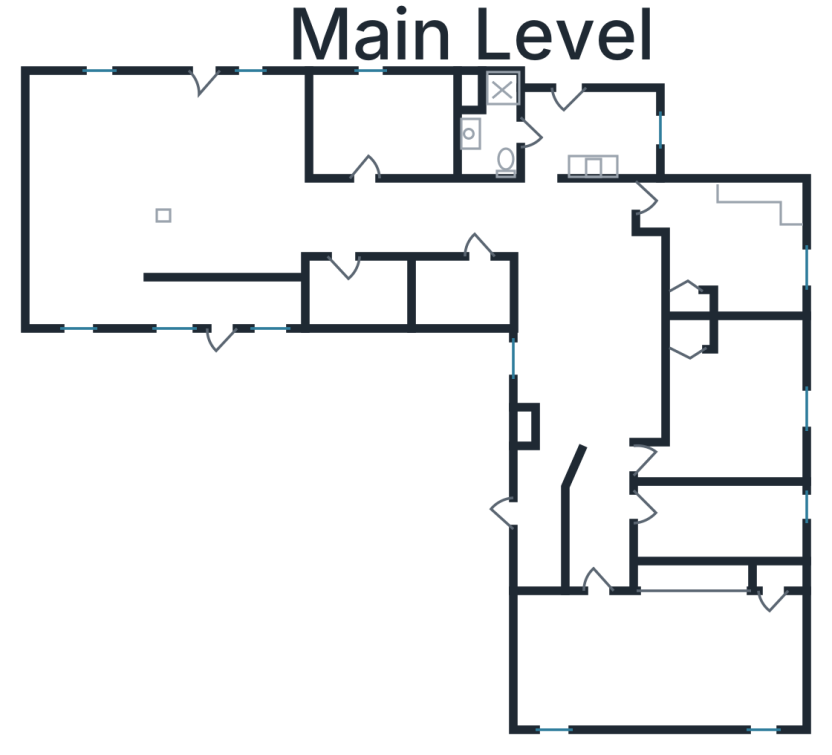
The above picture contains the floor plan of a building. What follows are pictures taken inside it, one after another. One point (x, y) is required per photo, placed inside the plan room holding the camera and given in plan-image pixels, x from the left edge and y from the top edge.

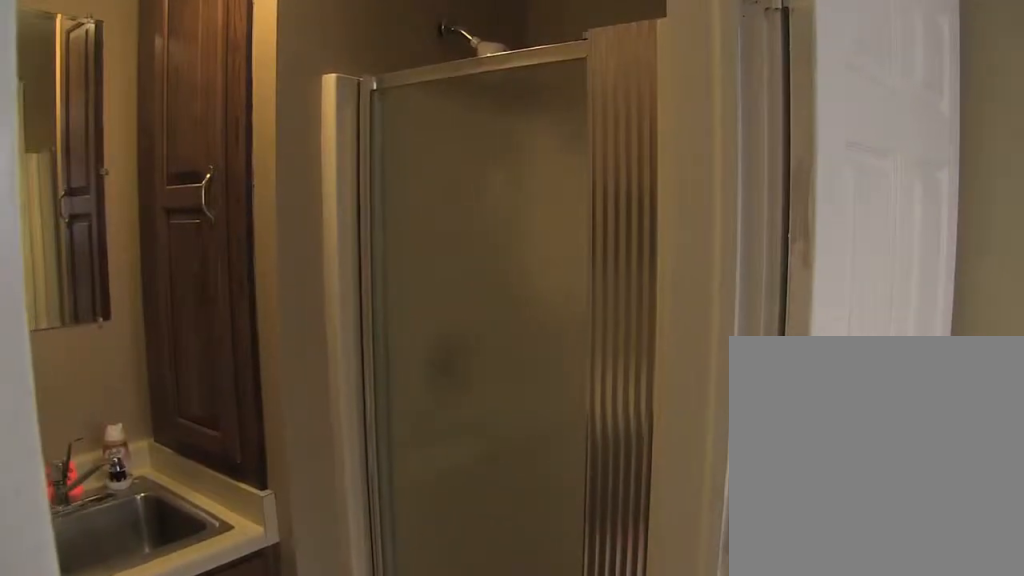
(489, 130)
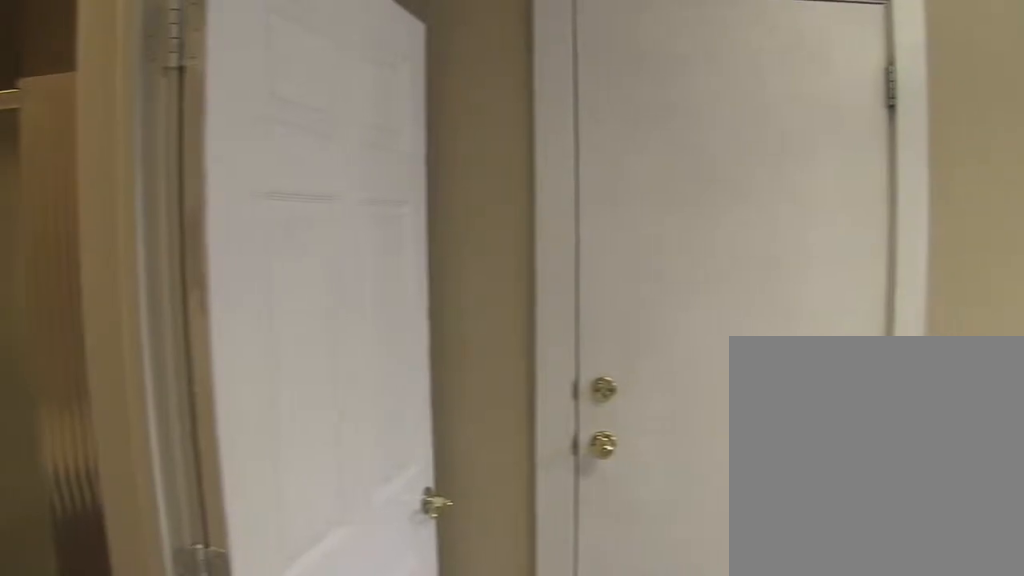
(589, 132)
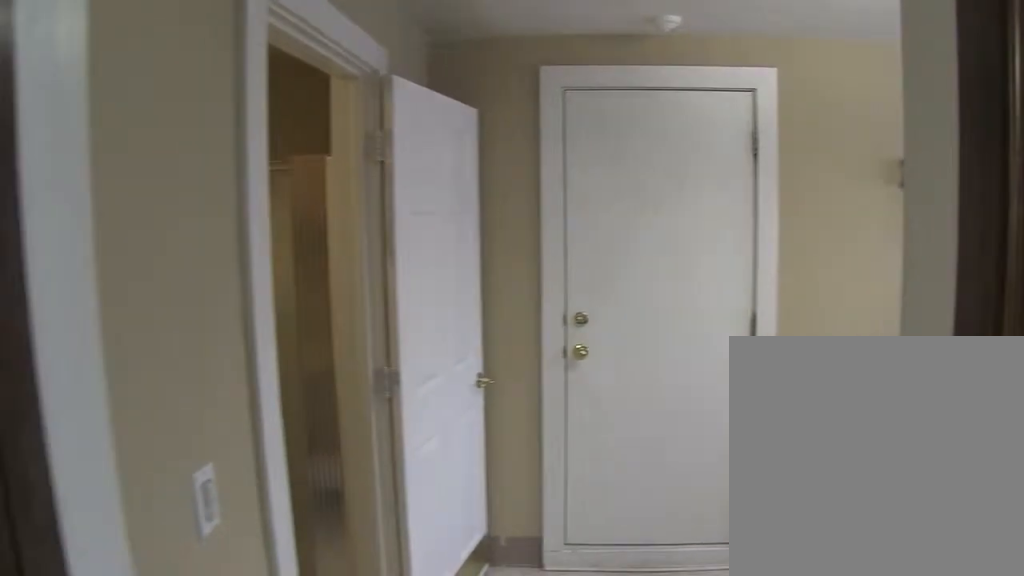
(589, 132)
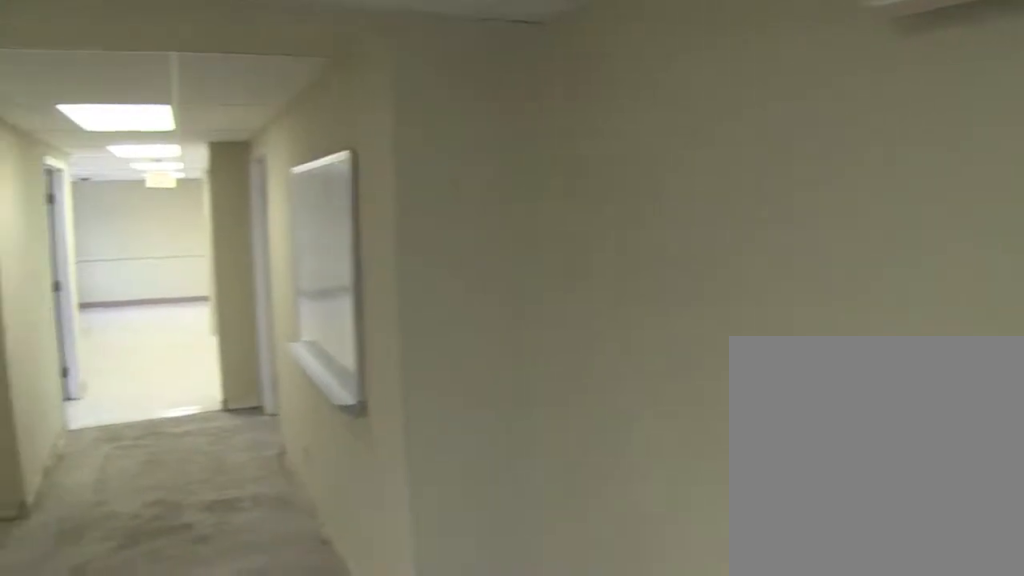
(410, 216)
